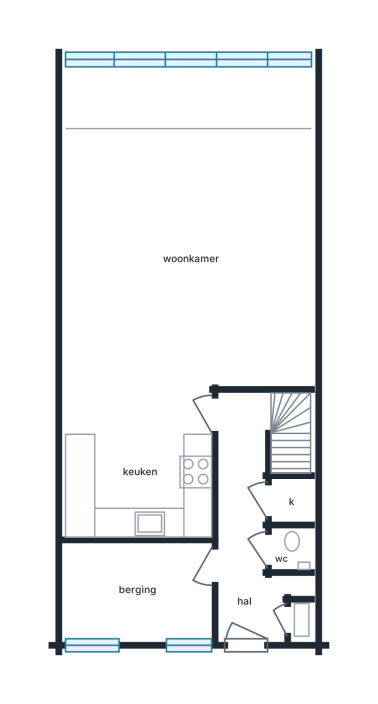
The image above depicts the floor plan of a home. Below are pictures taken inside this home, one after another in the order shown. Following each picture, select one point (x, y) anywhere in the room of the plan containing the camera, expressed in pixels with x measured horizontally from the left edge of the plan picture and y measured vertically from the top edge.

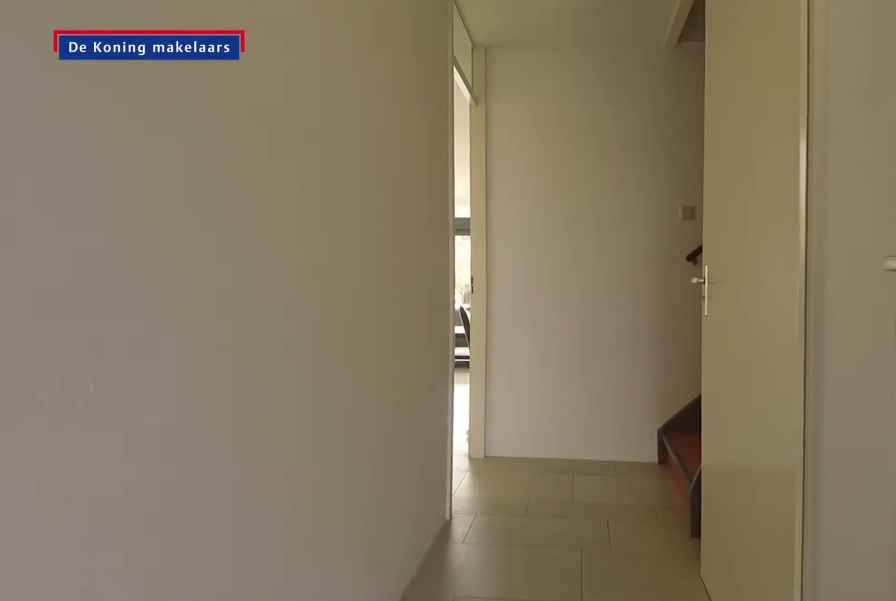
(247, 527)
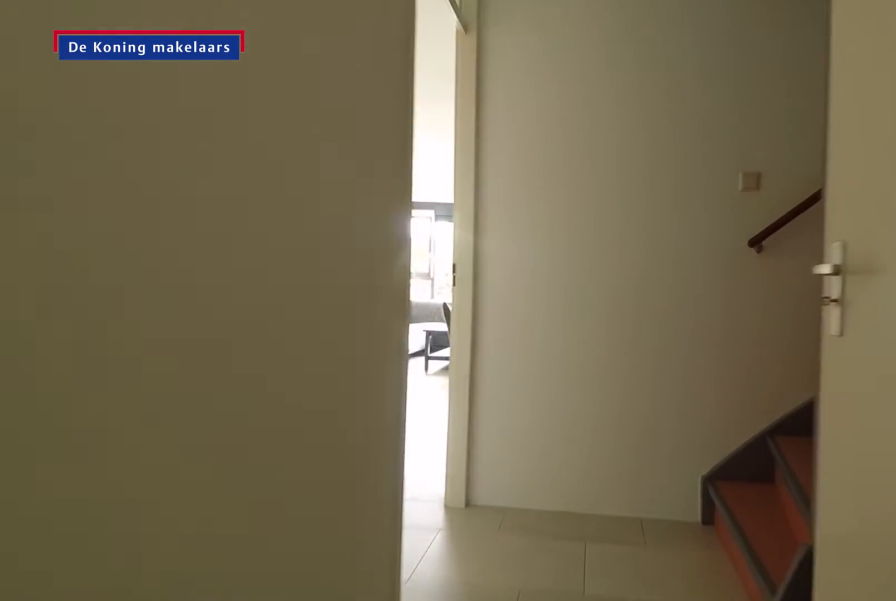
(247, 527)
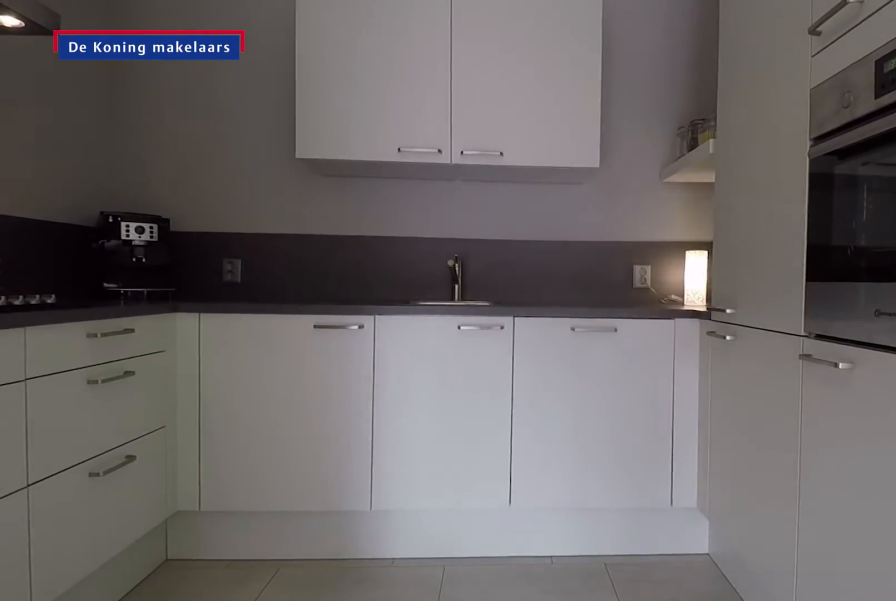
(138, 464)
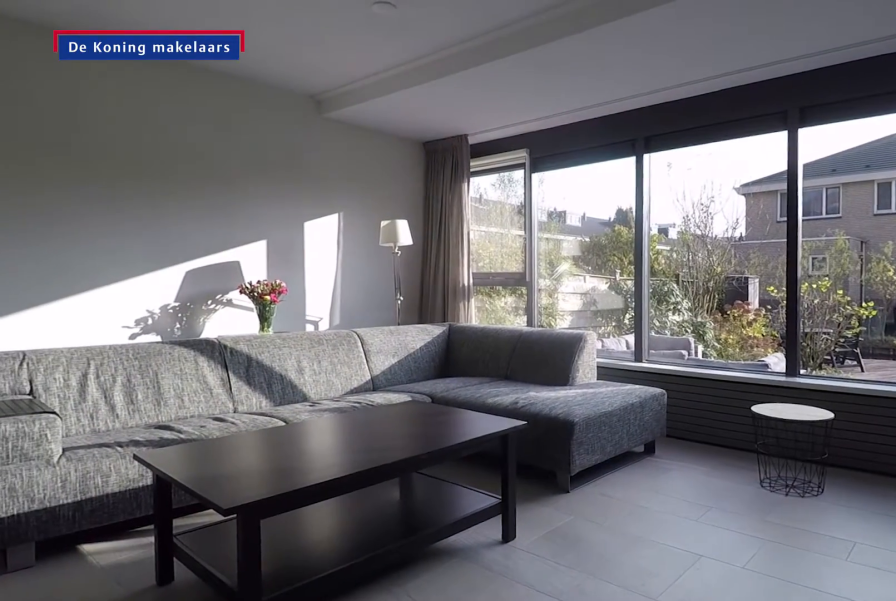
(208, 192)
